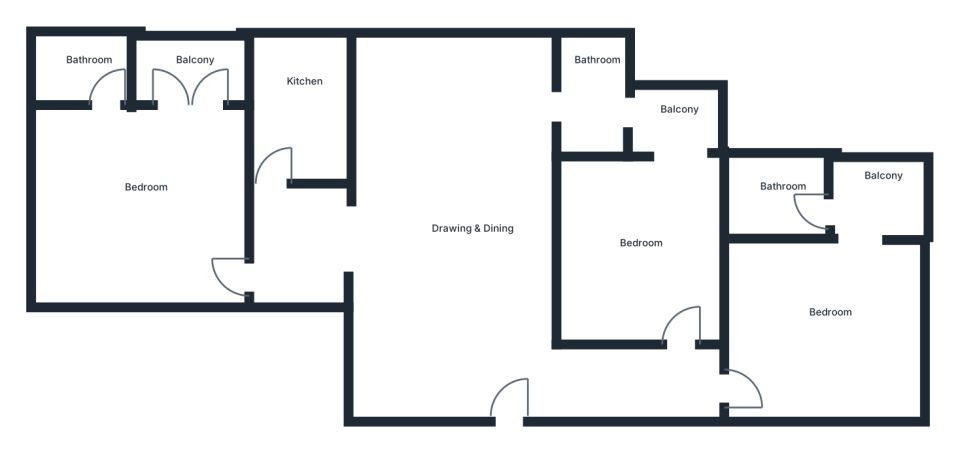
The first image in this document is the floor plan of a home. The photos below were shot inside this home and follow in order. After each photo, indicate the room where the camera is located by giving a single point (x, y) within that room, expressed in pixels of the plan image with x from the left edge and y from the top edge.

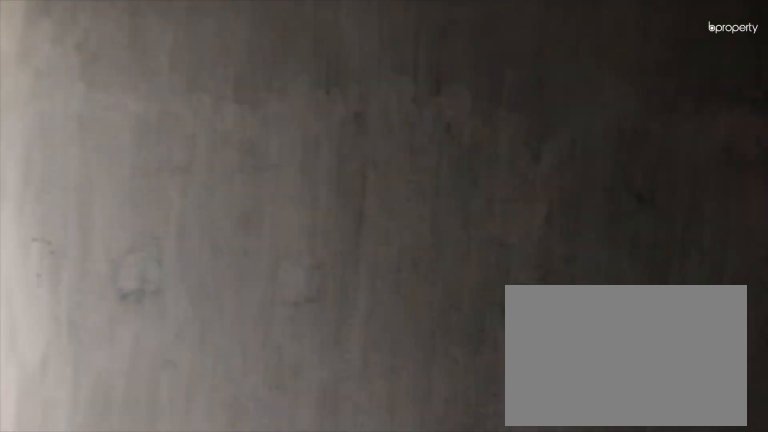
(134, 186)
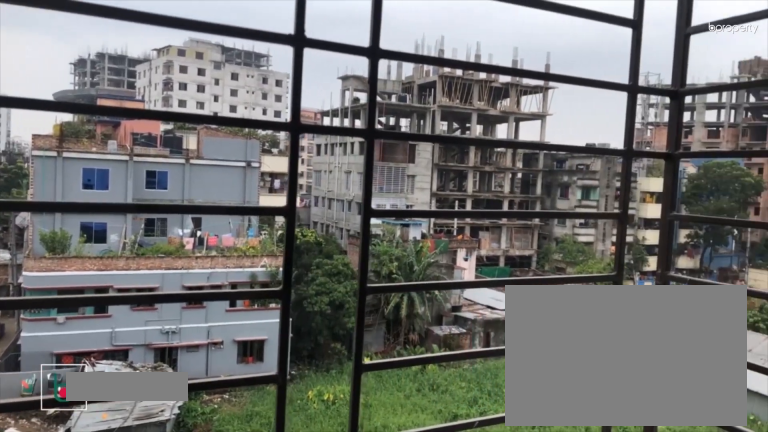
(195, 68)
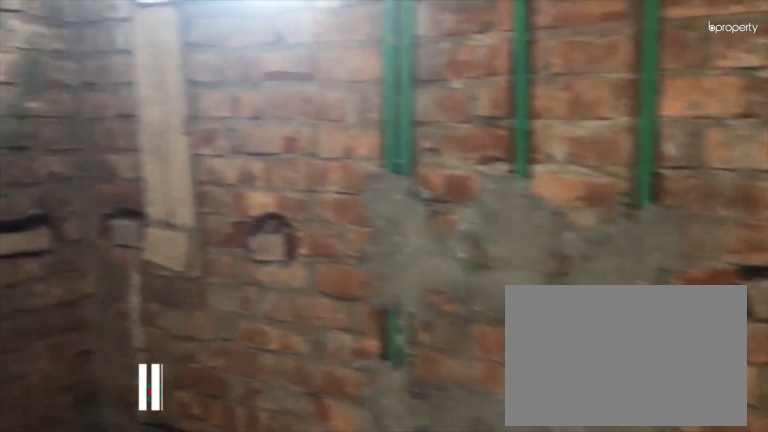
(94, 68)
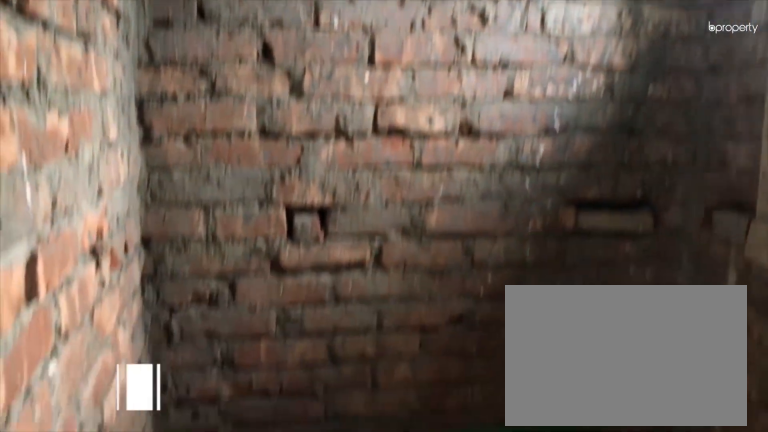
(94, 68)
